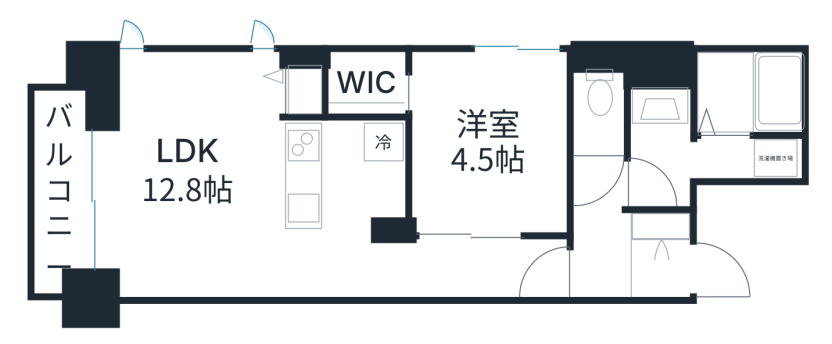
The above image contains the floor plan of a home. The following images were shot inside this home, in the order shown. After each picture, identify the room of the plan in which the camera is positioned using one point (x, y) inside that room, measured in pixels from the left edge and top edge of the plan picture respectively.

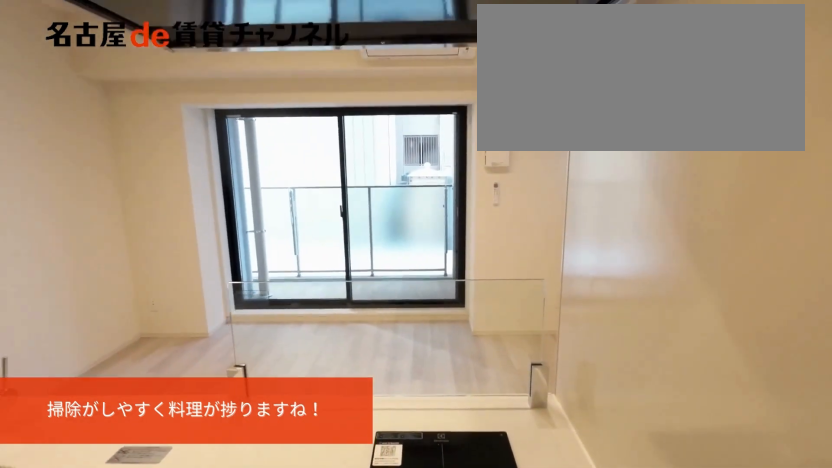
(347, 178)
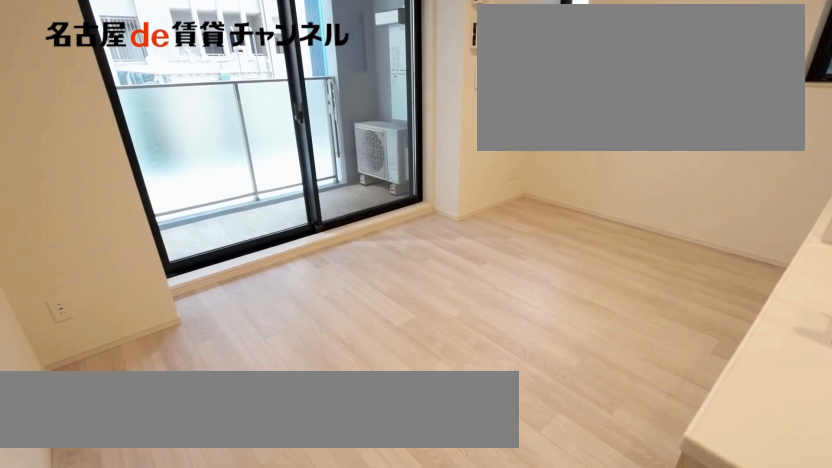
(187, 174)
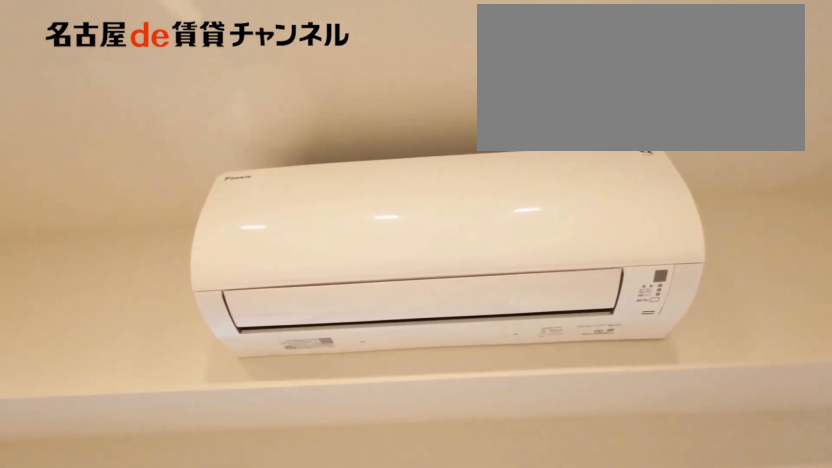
(187, 174)
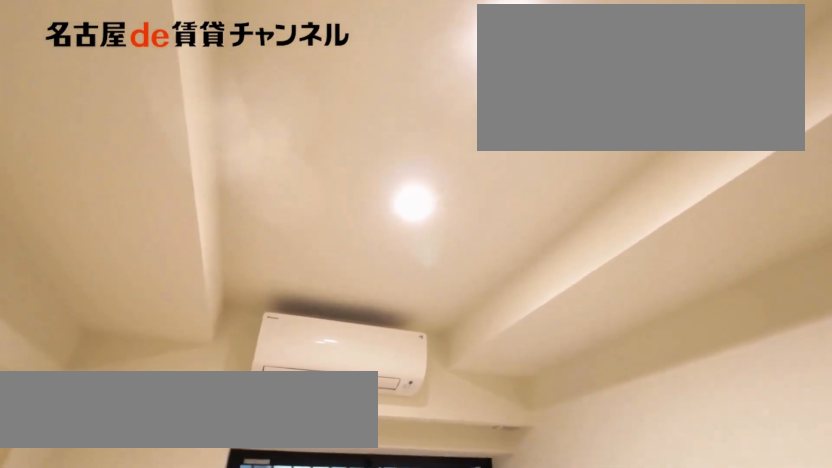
(489, 143)
